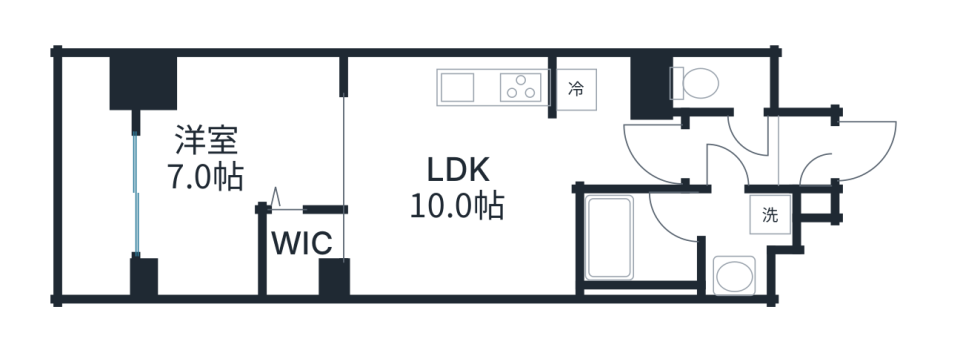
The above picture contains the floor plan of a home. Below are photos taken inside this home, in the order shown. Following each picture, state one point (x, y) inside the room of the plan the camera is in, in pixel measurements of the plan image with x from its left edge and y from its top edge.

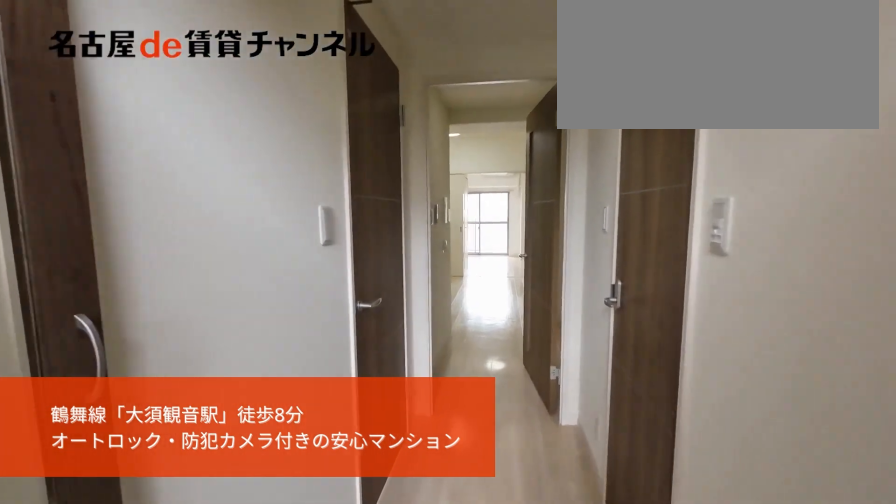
(805, 160)
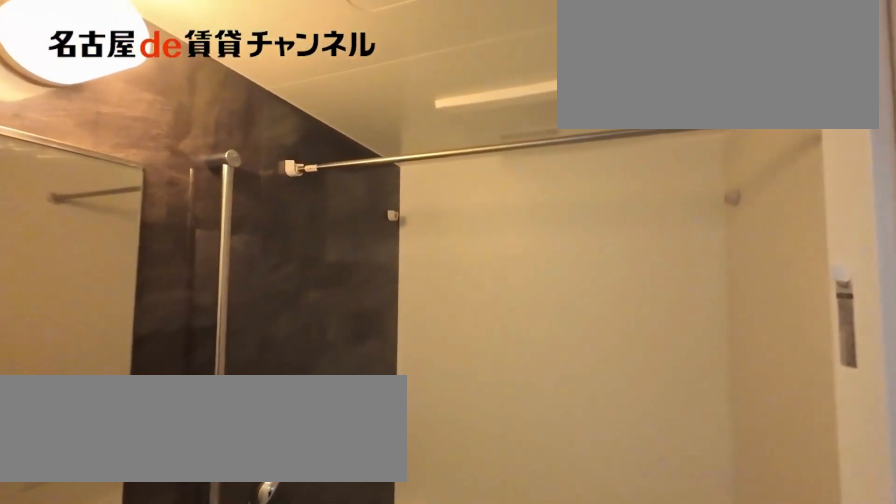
(682, 241)
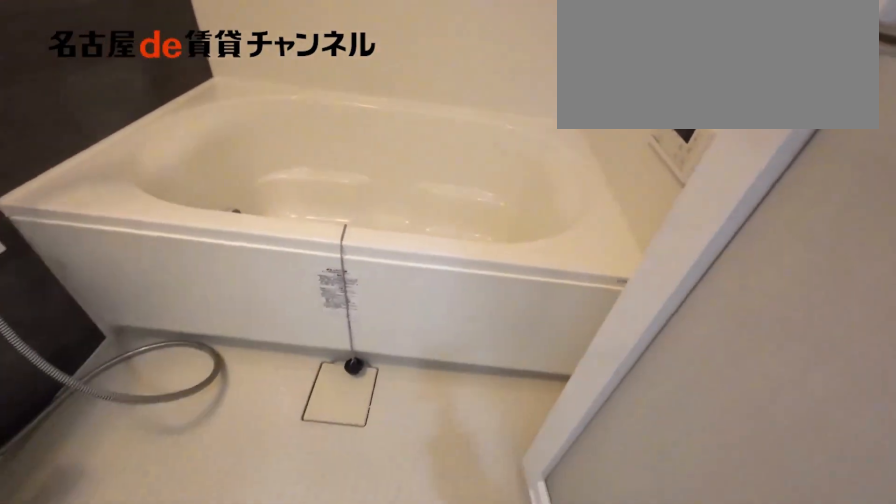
(682, 241)
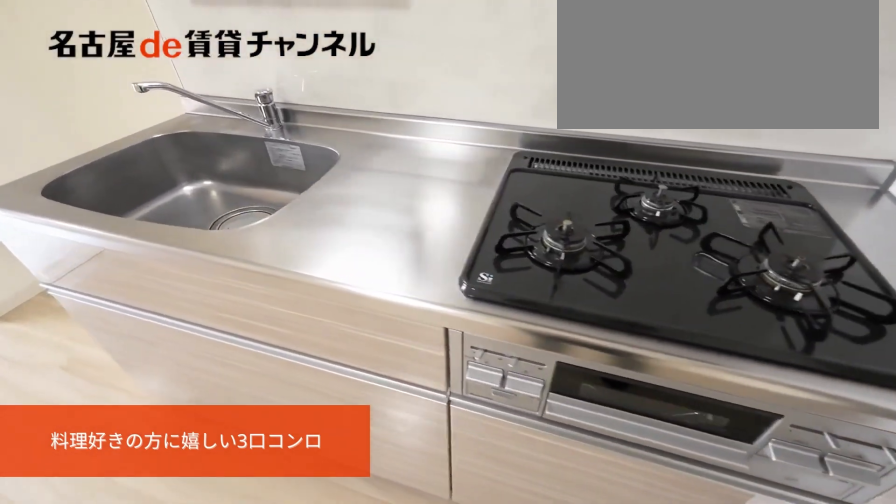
(460, 175)
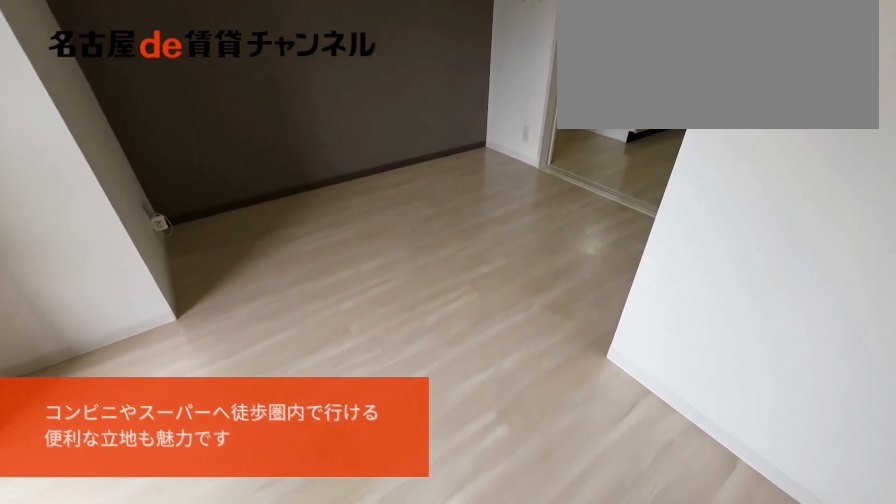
(238, 175)
